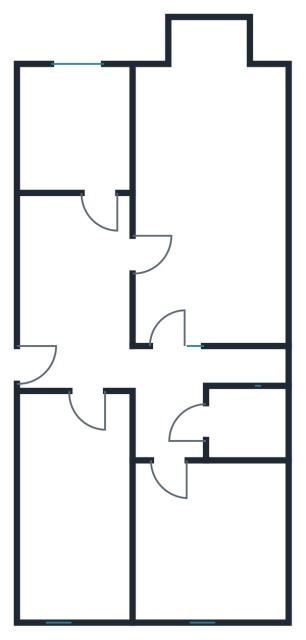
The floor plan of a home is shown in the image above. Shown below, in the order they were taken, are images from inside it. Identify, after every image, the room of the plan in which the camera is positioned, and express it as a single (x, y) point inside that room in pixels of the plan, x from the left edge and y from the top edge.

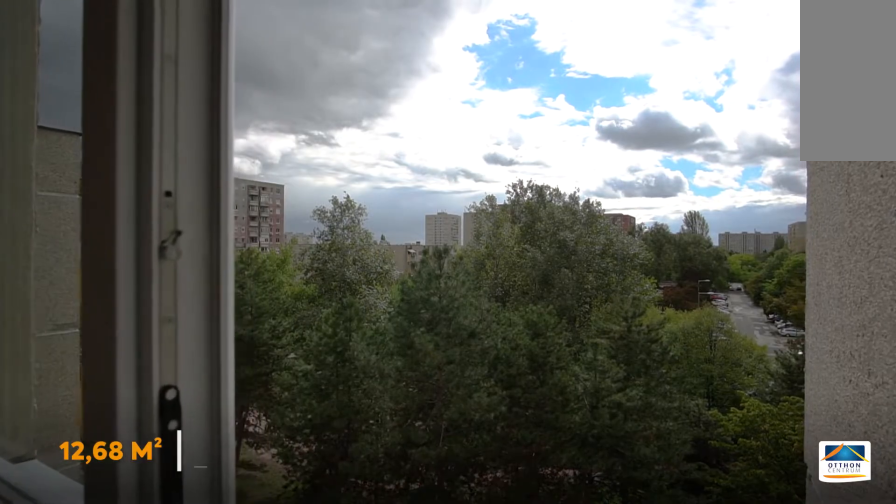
(73, 541)
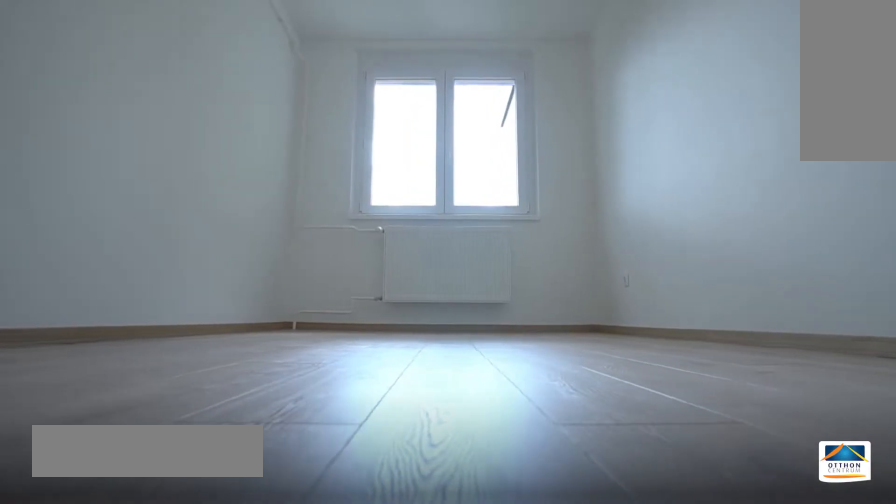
(73, 541)
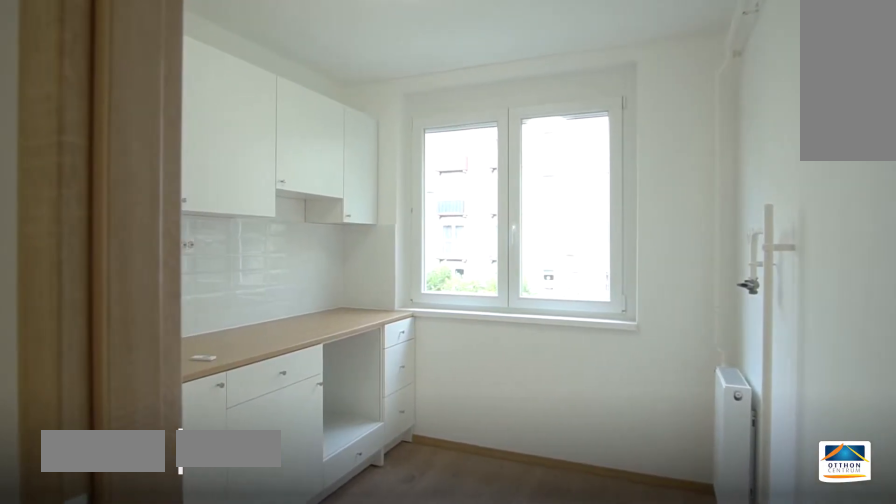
(80, 129)
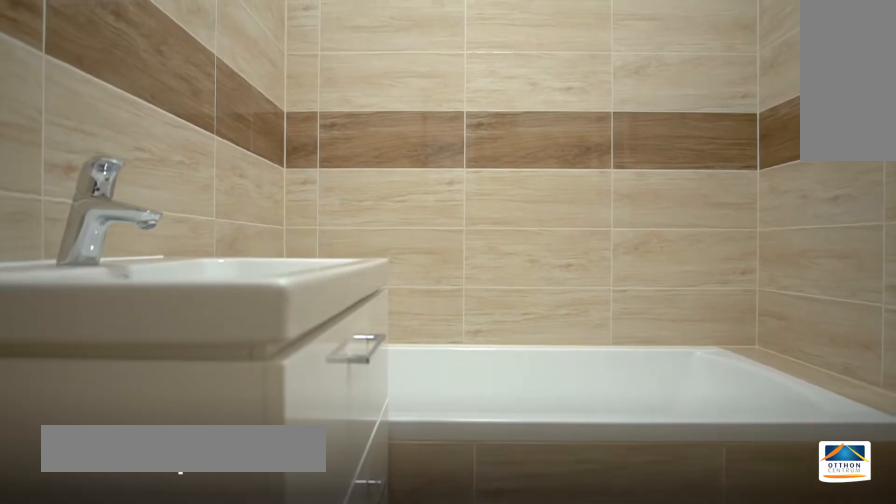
(253, 427)
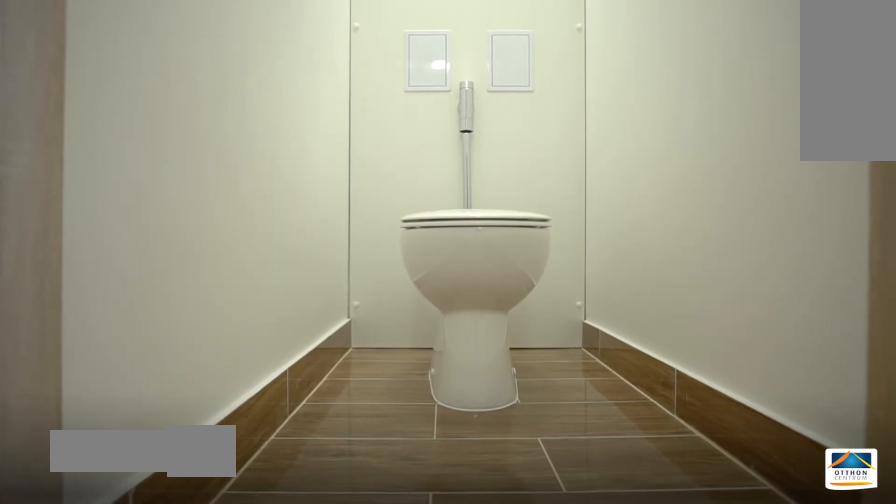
(253, 366)
